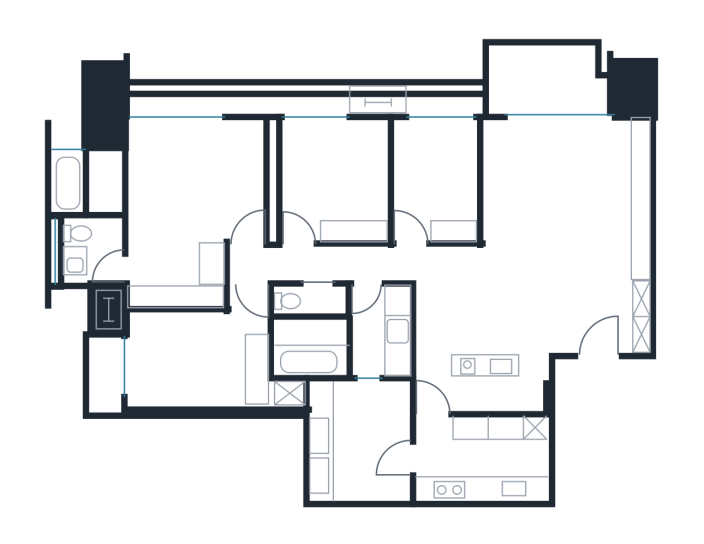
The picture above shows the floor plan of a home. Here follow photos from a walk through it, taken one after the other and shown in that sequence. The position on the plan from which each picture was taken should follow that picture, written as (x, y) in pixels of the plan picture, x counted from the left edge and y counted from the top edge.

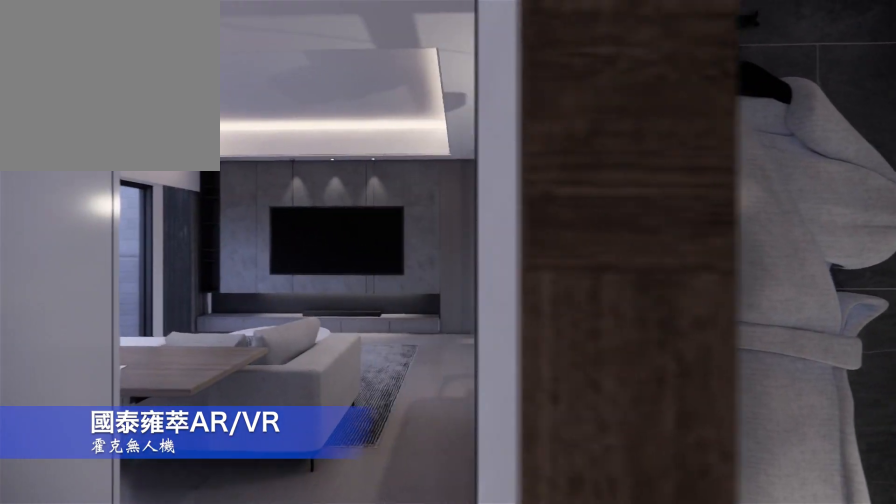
(372, 273)
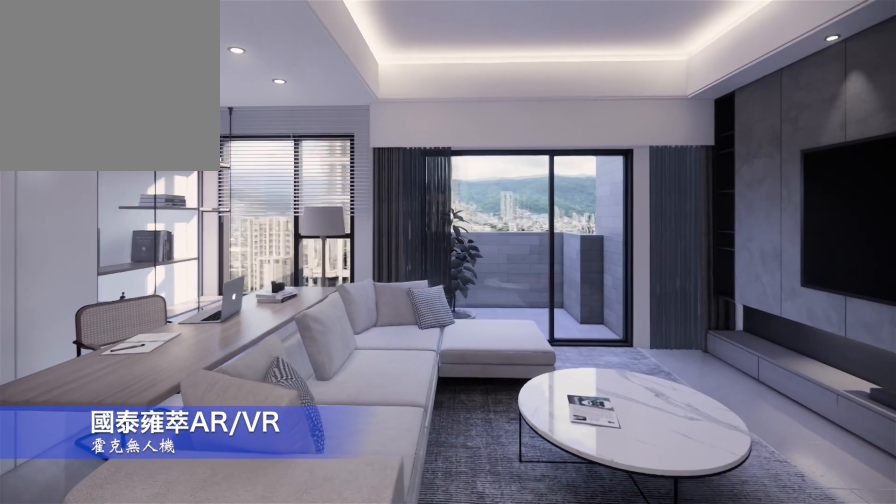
(549, 280)
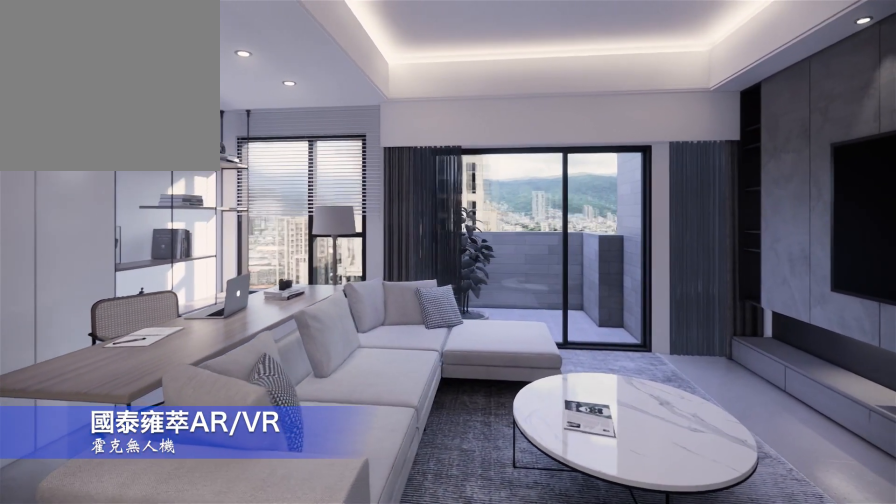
(554, 280)
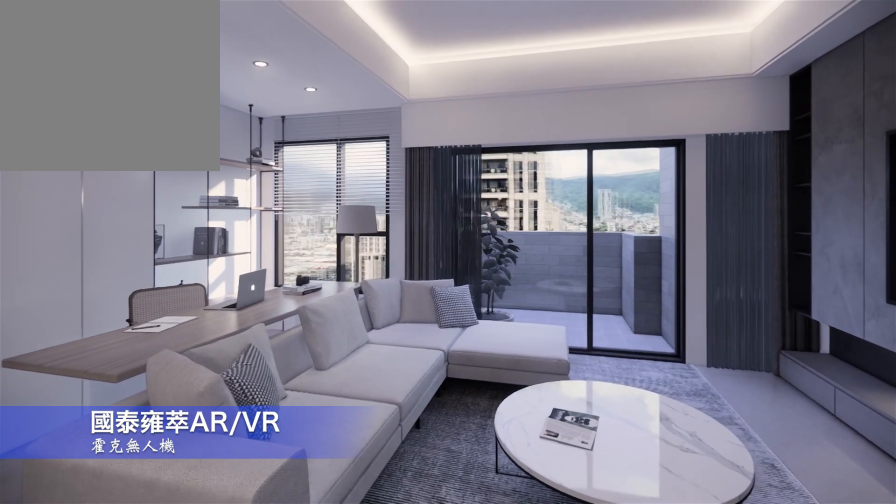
(565, 281)
